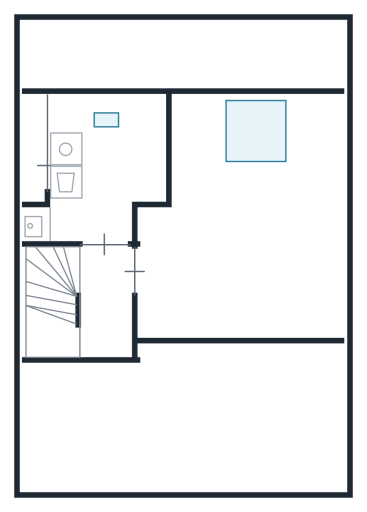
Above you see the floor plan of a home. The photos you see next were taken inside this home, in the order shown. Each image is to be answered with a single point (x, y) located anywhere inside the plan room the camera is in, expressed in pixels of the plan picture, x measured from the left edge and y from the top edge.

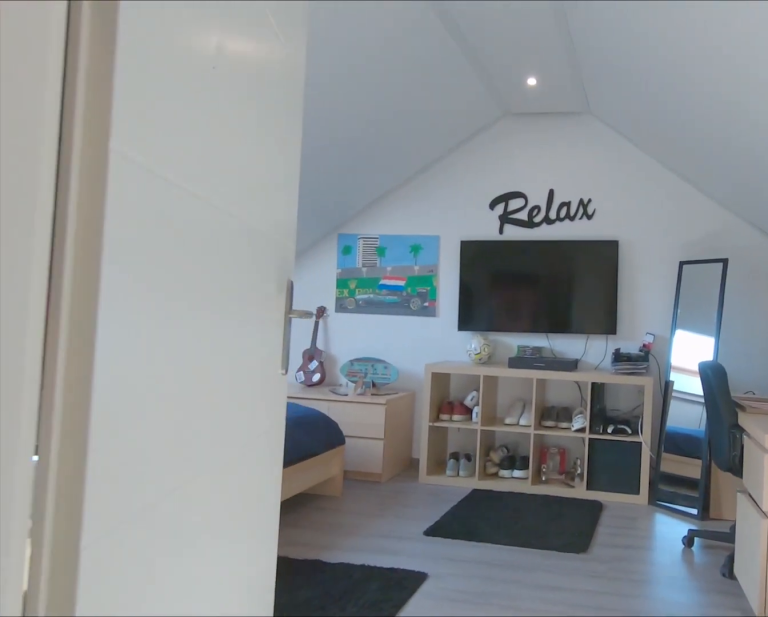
(105, 301)
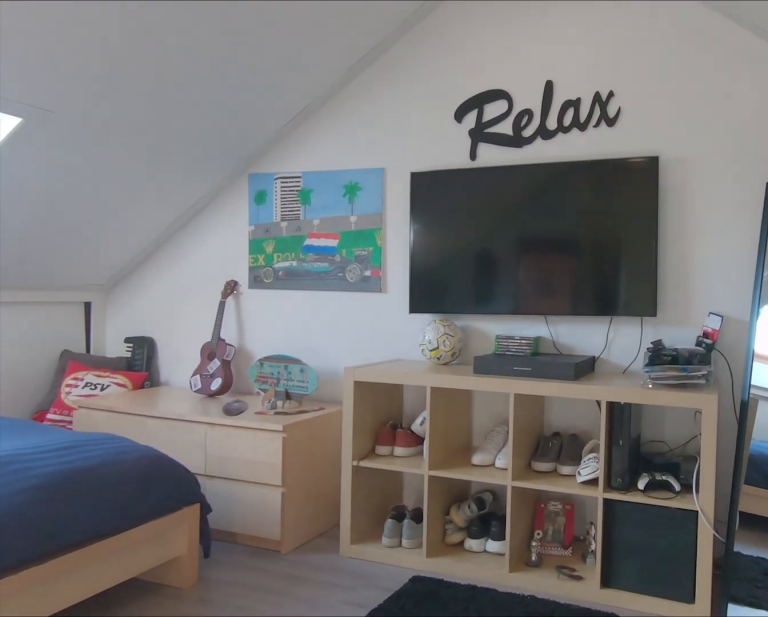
(246, 237)
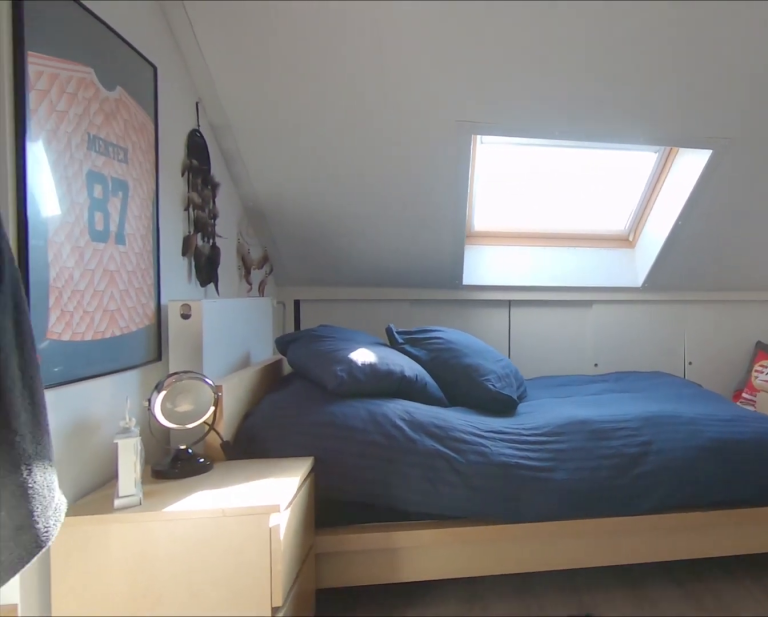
(246, 237)
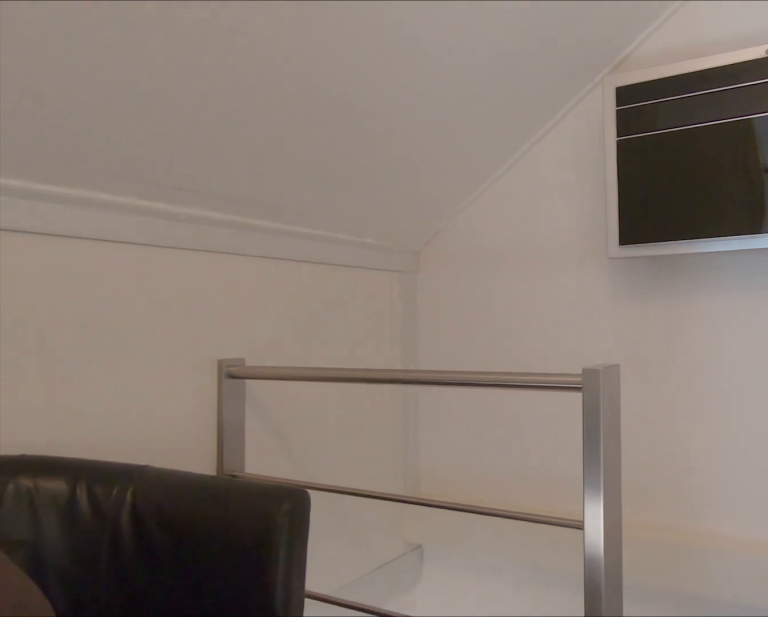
(105, 300)
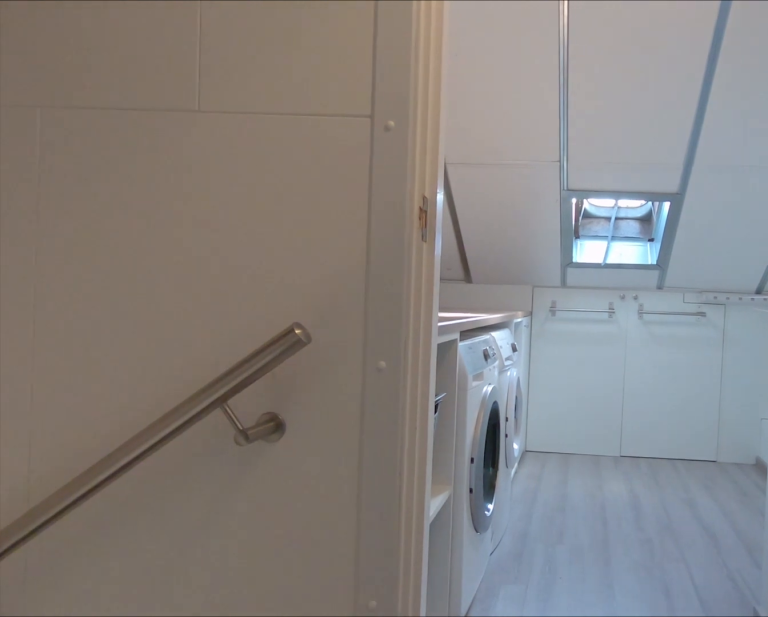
(105, 300)
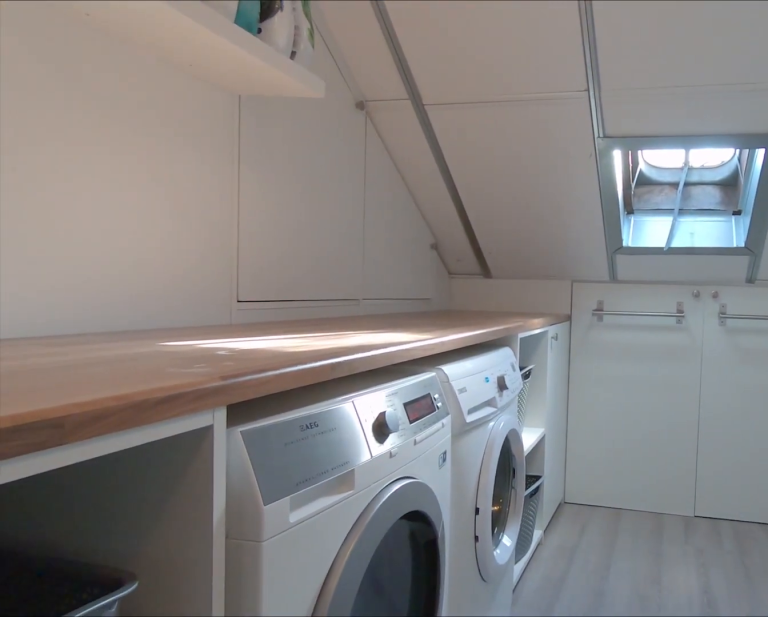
(115, 178)
